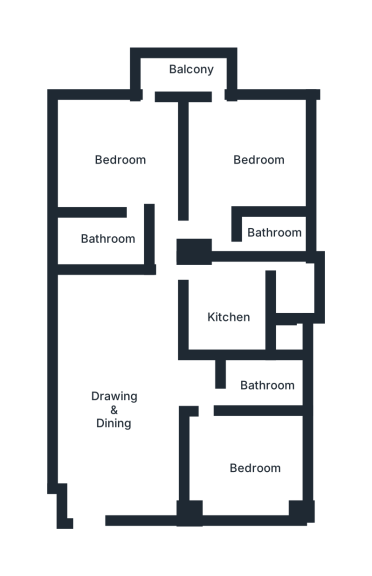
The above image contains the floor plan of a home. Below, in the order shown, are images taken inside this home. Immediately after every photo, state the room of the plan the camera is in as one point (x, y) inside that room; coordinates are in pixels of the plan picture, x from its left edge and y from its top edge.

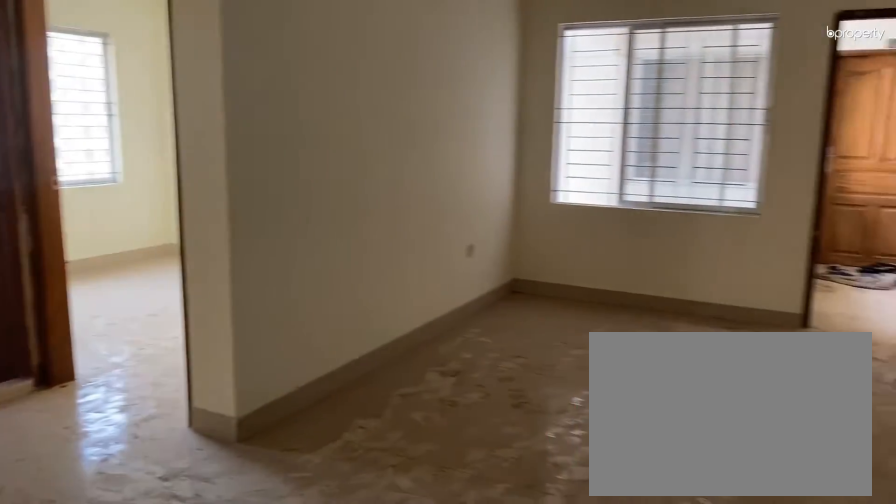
(127, 404)
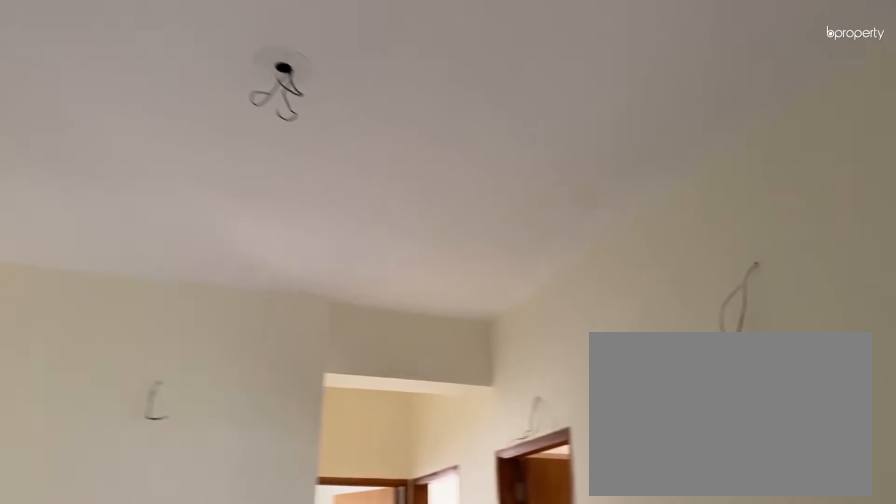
(127, 404)
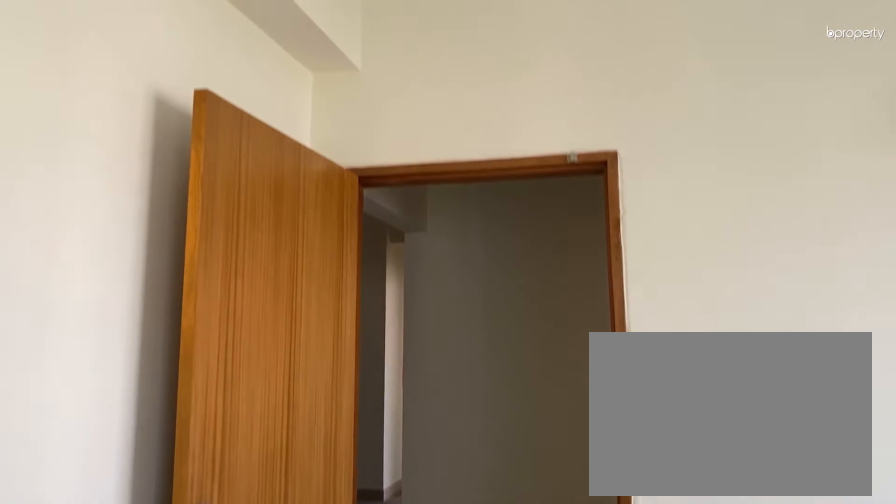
(254, 468)
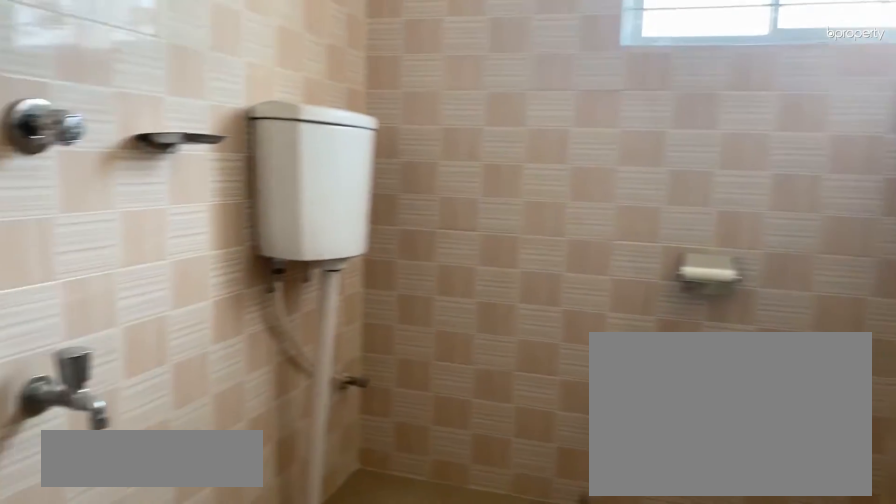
(265, 385)
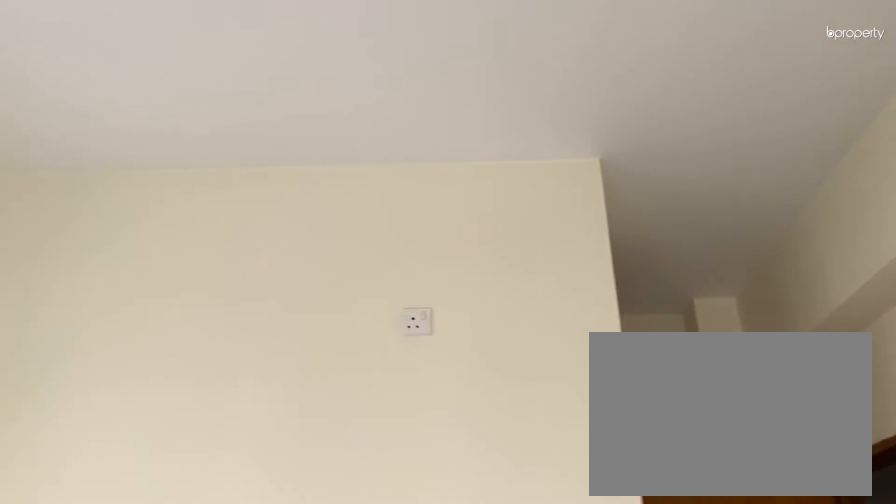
(260, 157)
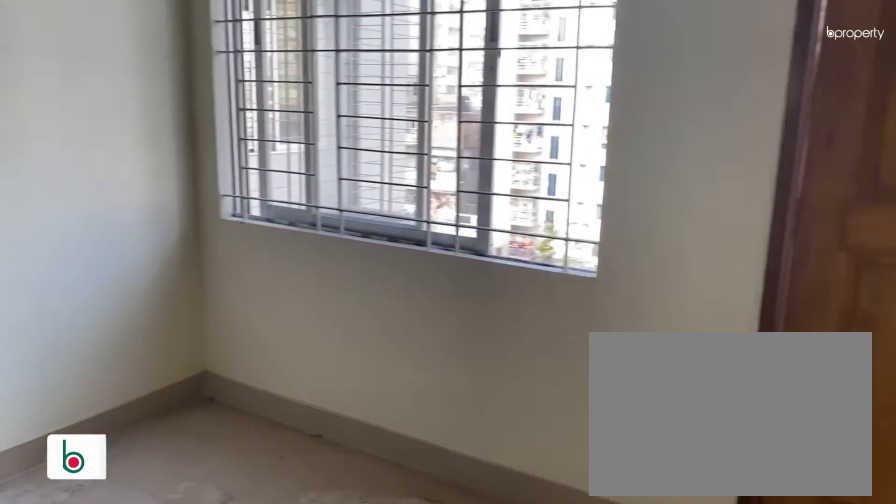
(120, 160)
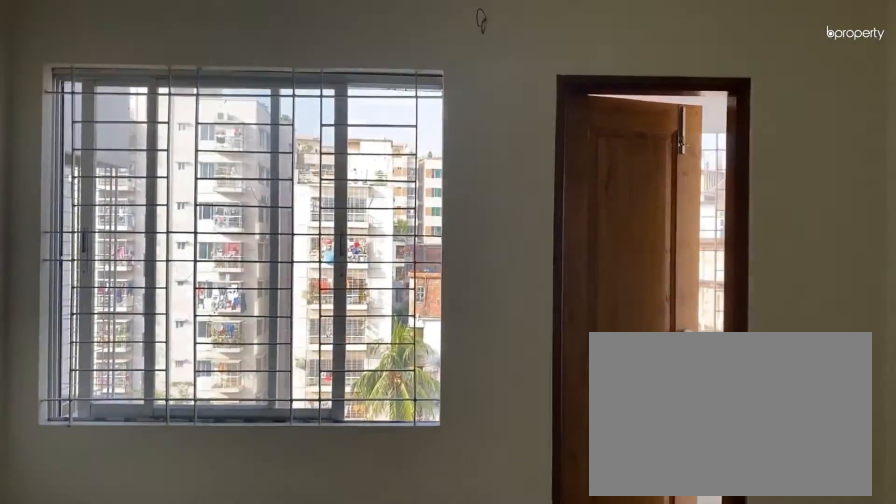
(119, 160)
